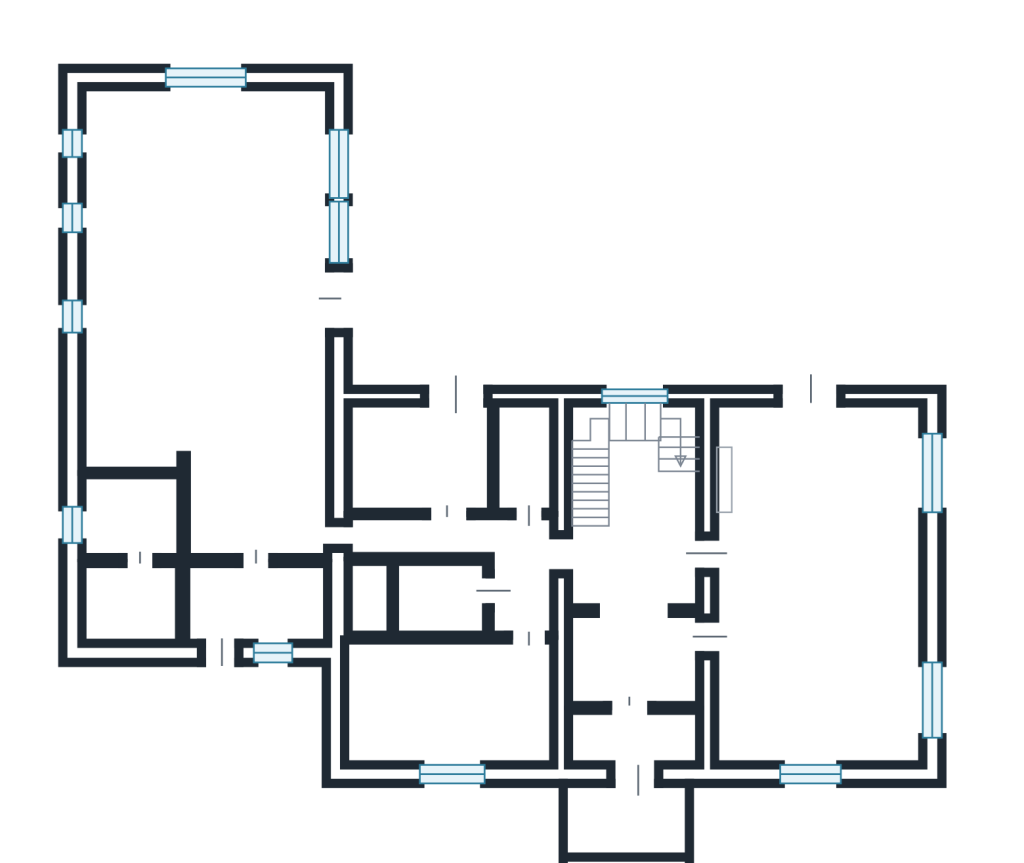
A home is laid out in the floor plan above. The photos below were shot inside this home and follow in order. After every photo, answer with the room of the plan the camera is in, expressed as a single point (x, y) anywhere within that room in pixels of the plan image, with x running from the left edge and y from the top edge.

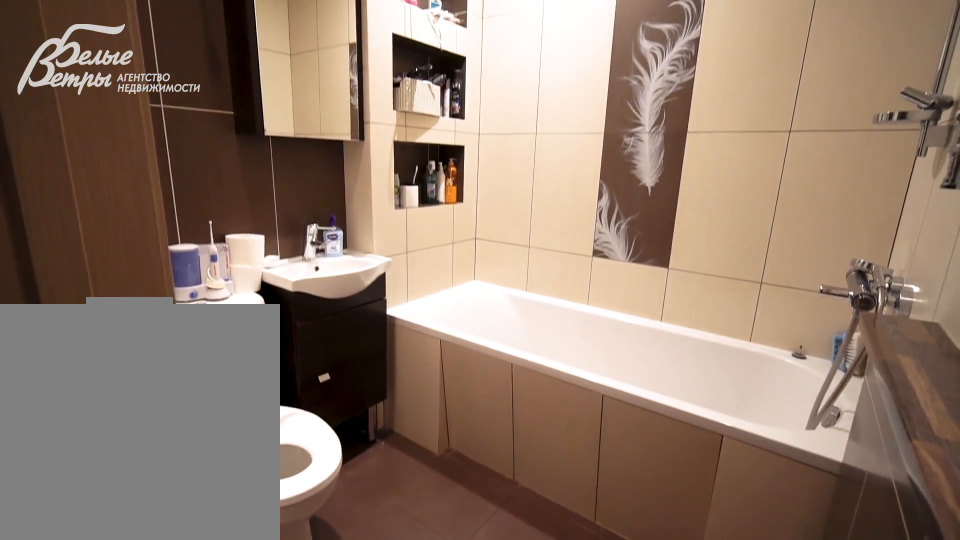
(435, 595)
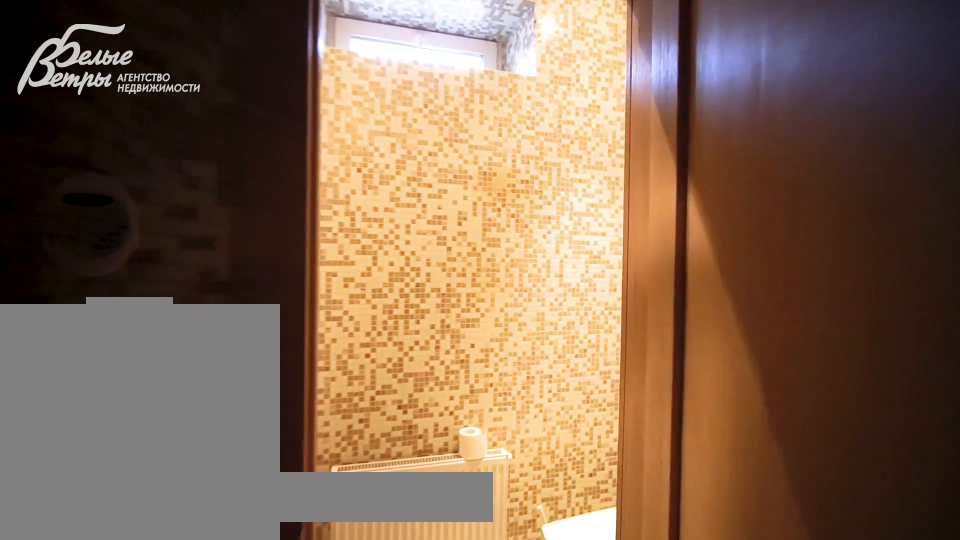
(129, 513)
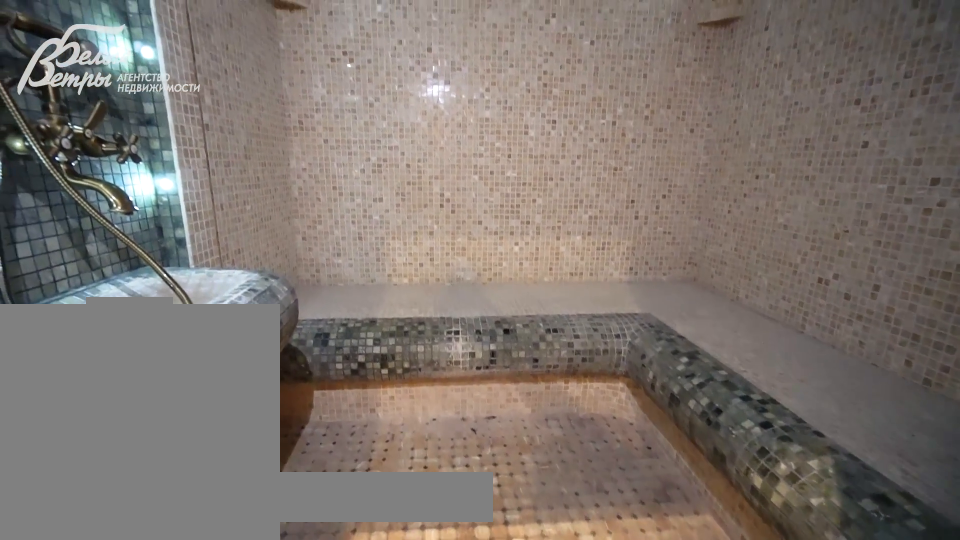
(127, 602)
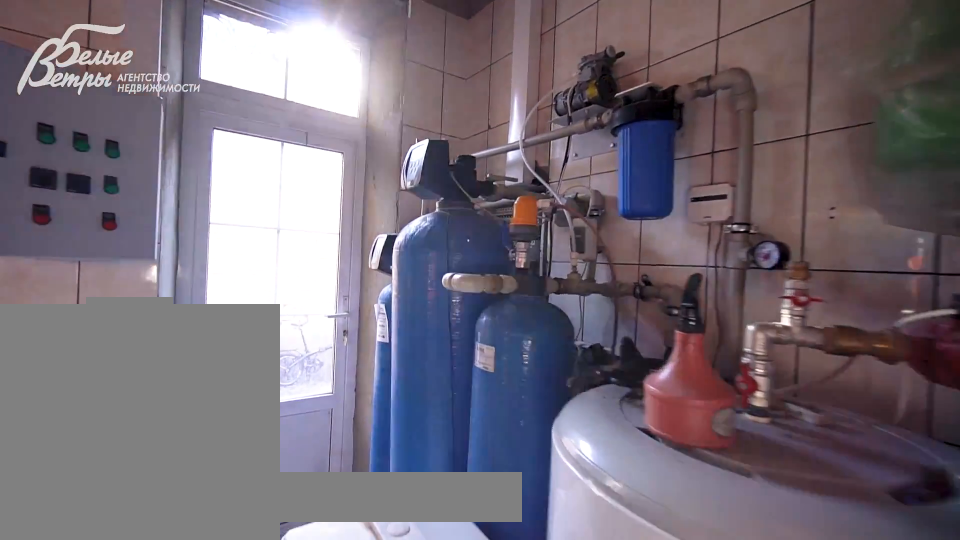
(253, 598)
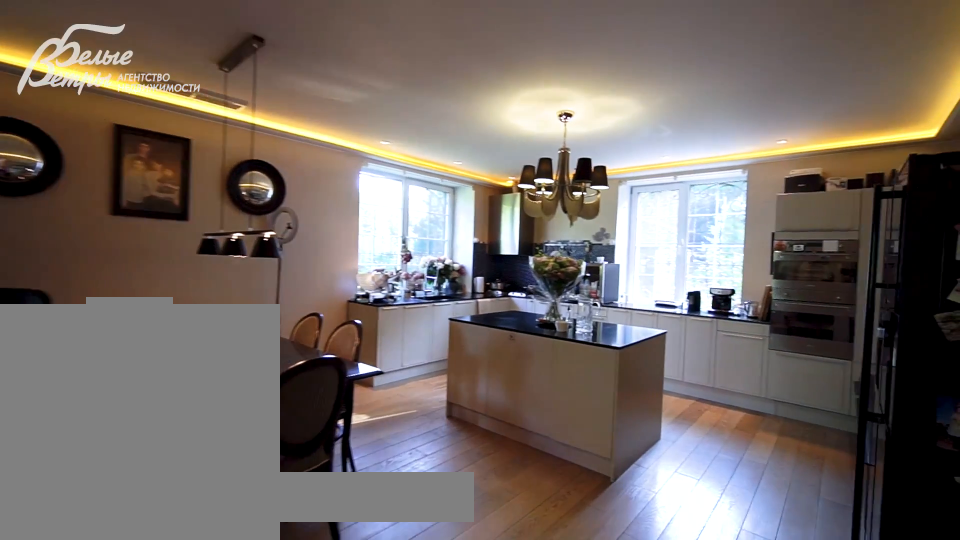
(814, 687)
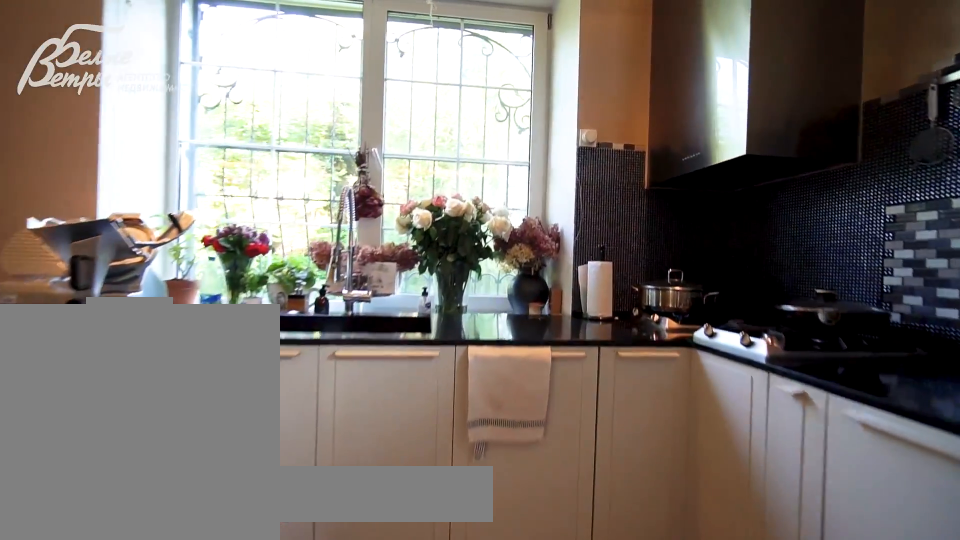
(814, 687)
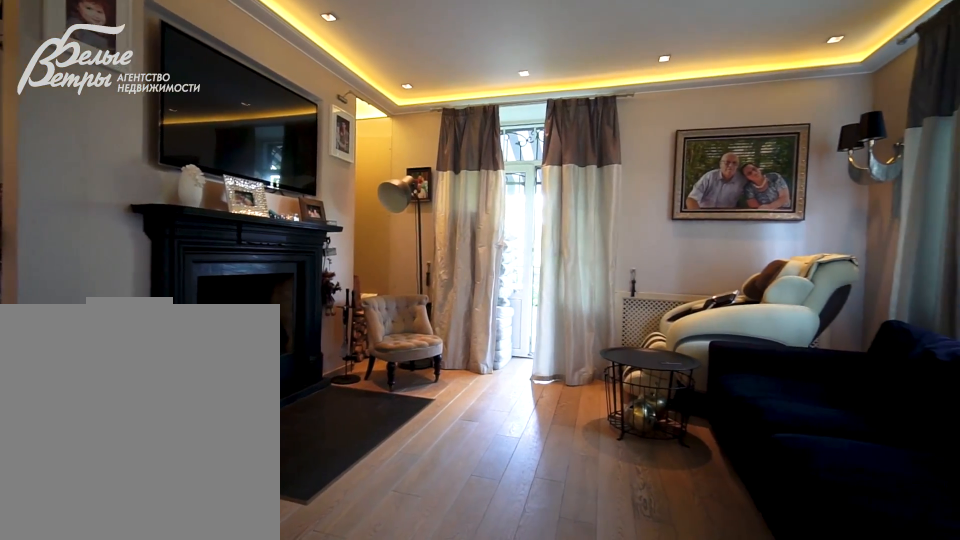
(816, 501)
